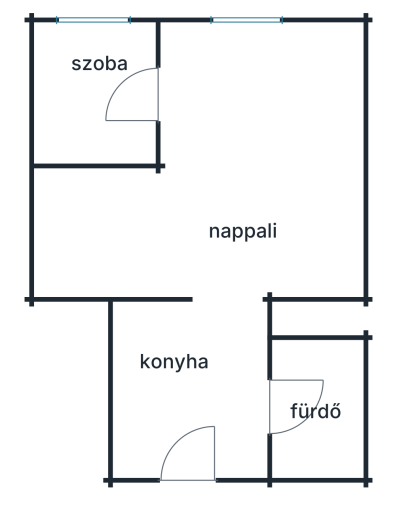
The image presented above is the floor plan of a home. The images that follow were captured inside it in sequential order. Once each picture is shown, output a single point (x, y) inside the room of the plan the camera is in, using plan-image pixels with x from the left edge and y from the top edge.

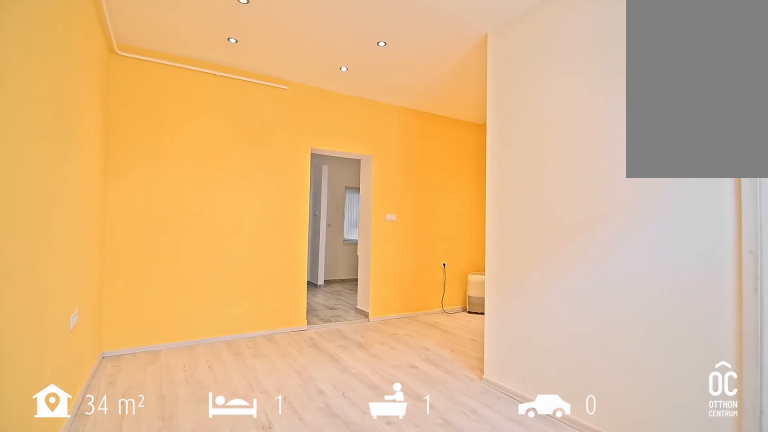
(249, 188)
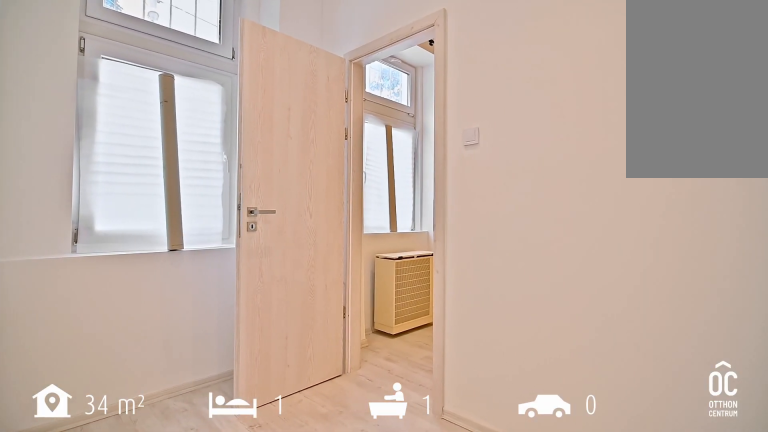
(93, 92)
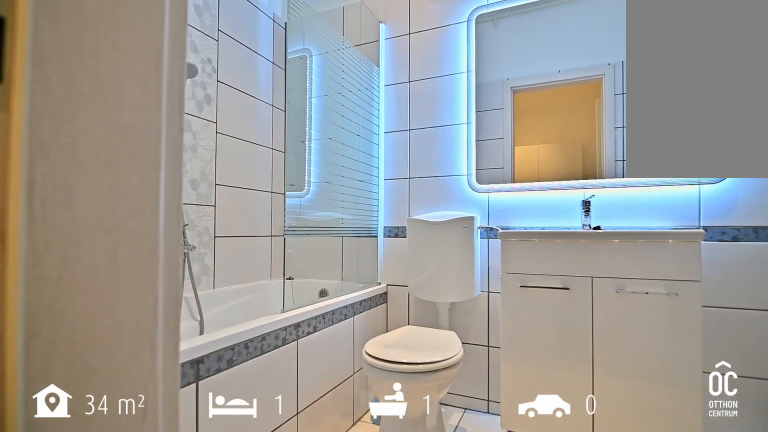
(318, 407)
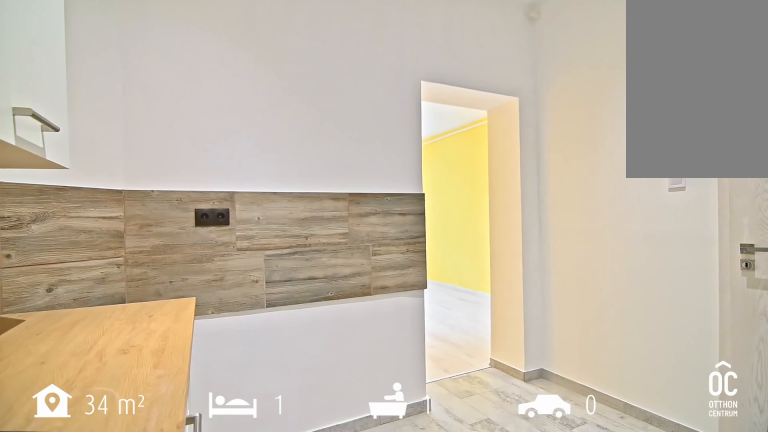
(187, 391)
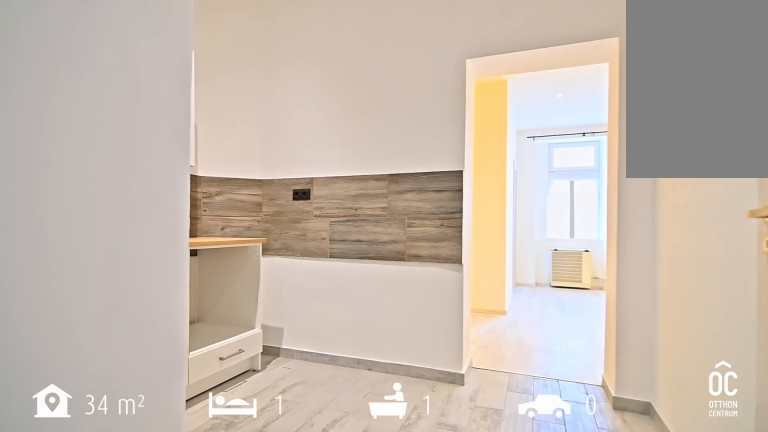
(187, 391)
